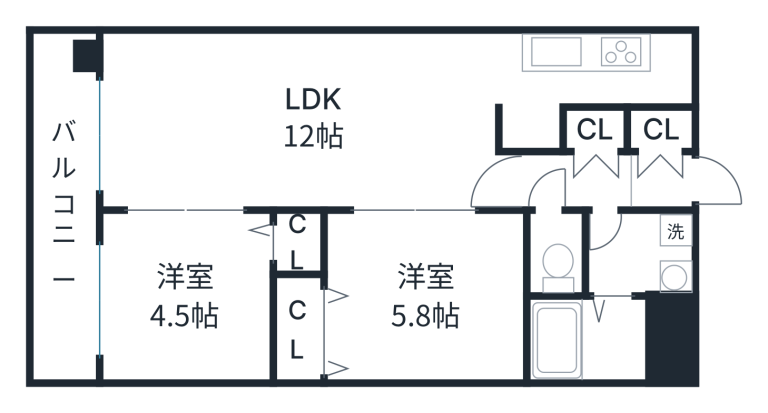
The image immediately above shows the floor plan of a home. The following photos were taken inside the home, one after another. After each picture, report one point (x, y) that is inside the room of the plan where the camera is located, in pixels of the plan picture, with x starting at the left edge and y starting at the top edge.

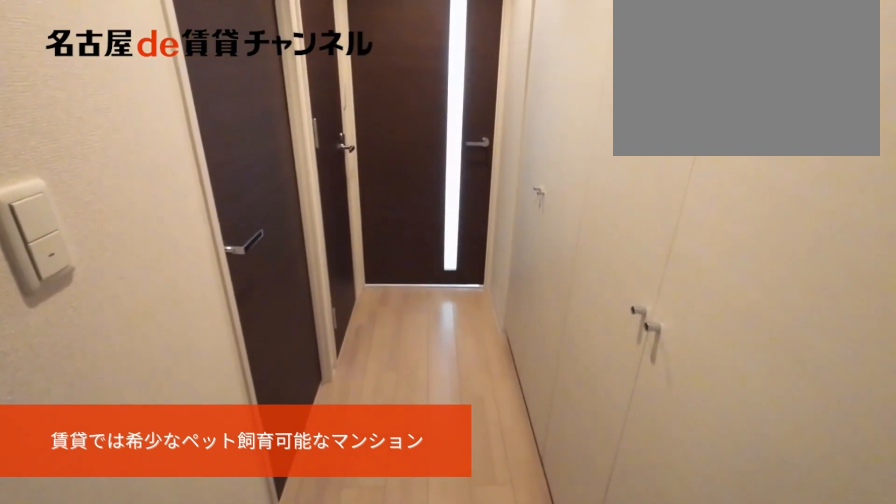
(628, 158)
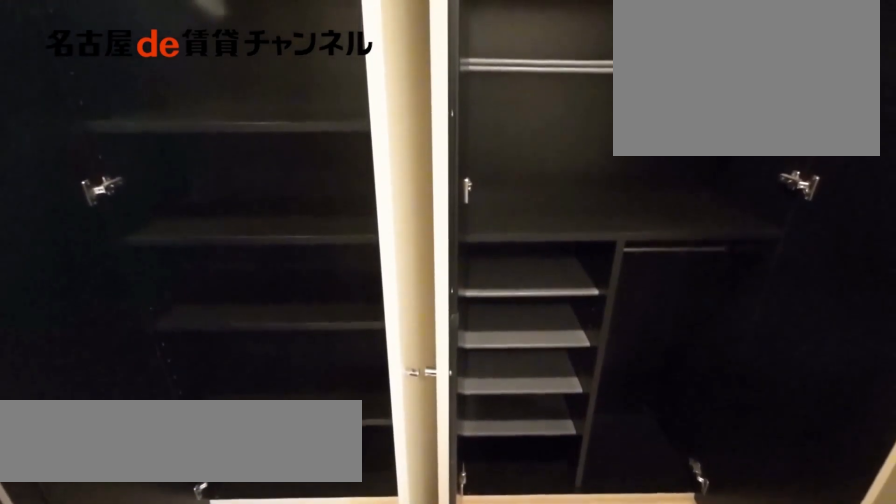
(627, 158)
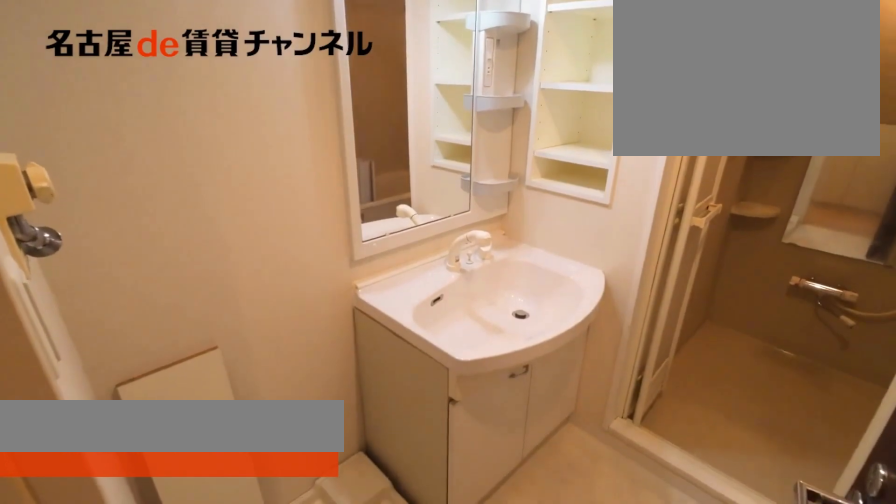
(641, 254)
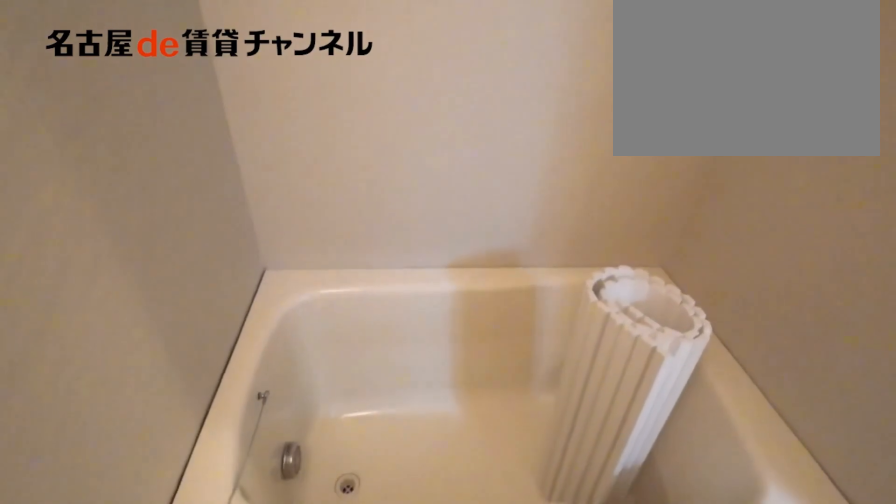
(585, 337)
